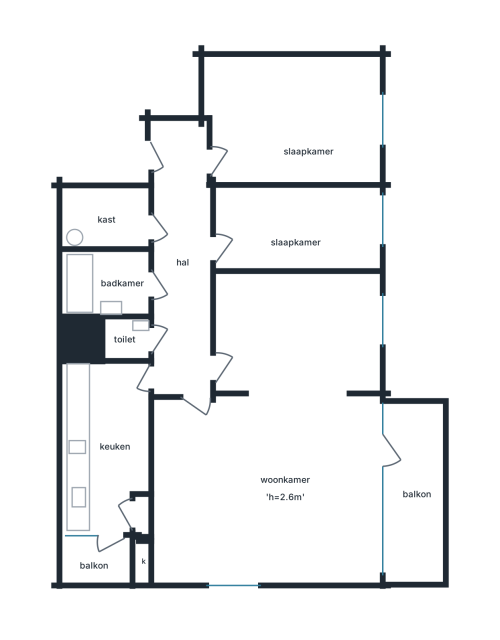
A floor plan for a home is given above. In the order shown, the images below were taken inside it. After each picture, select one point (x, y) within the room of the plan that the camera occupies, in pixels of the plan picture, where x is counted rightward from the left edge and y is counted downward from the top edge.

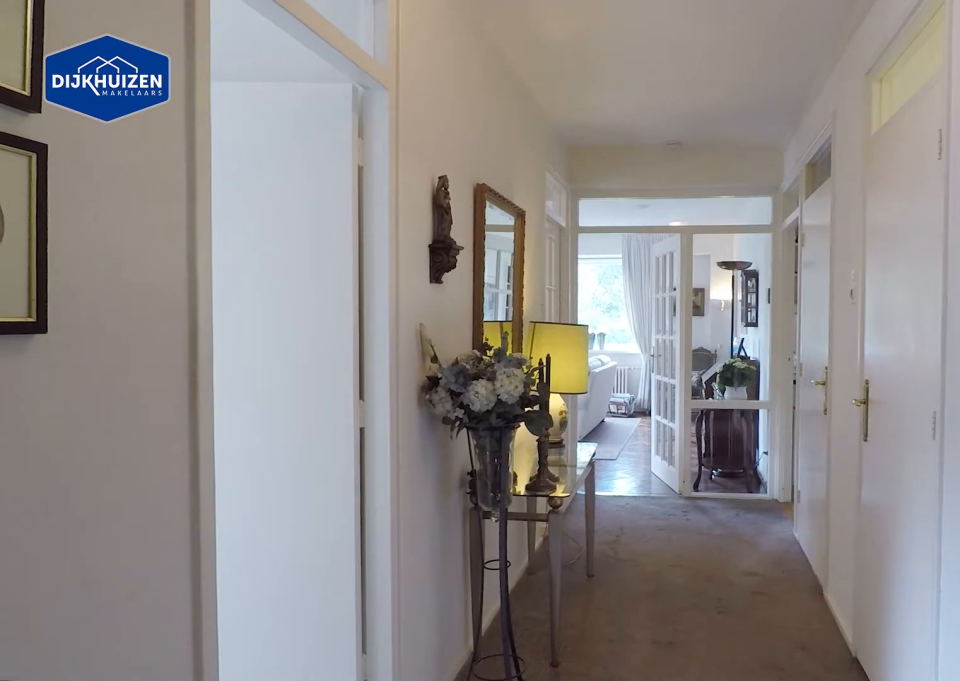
(182, 262)
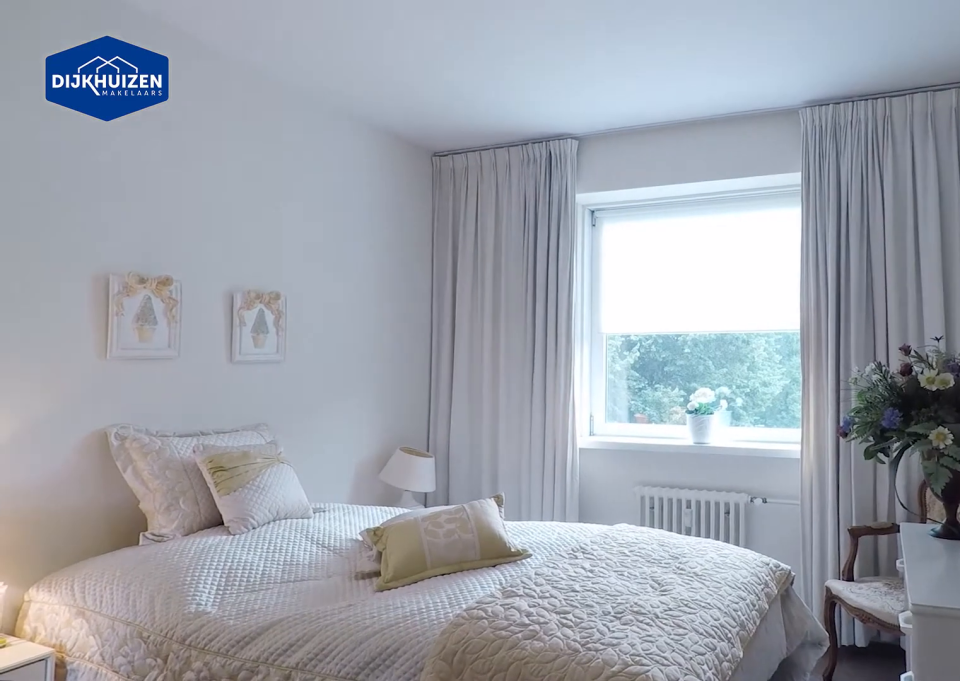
(293, 118)
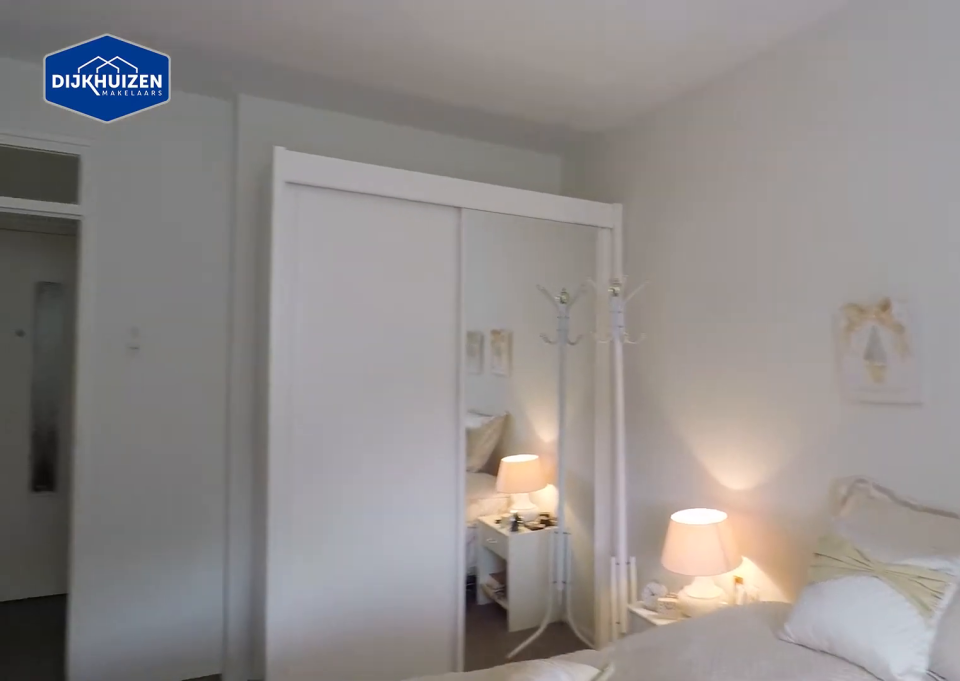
(293, 118)
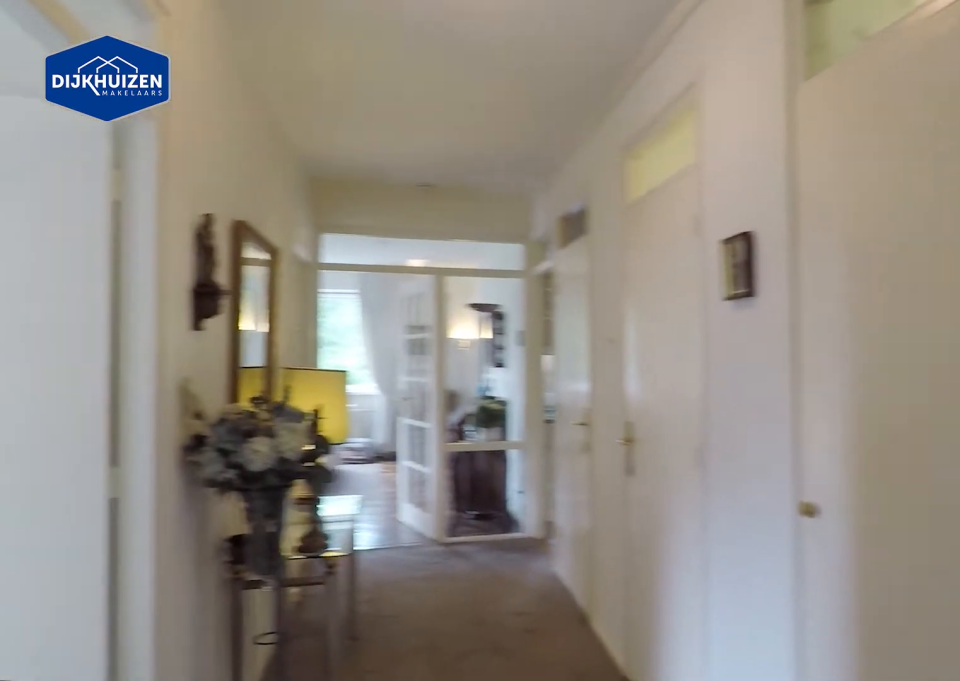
(182, 262)
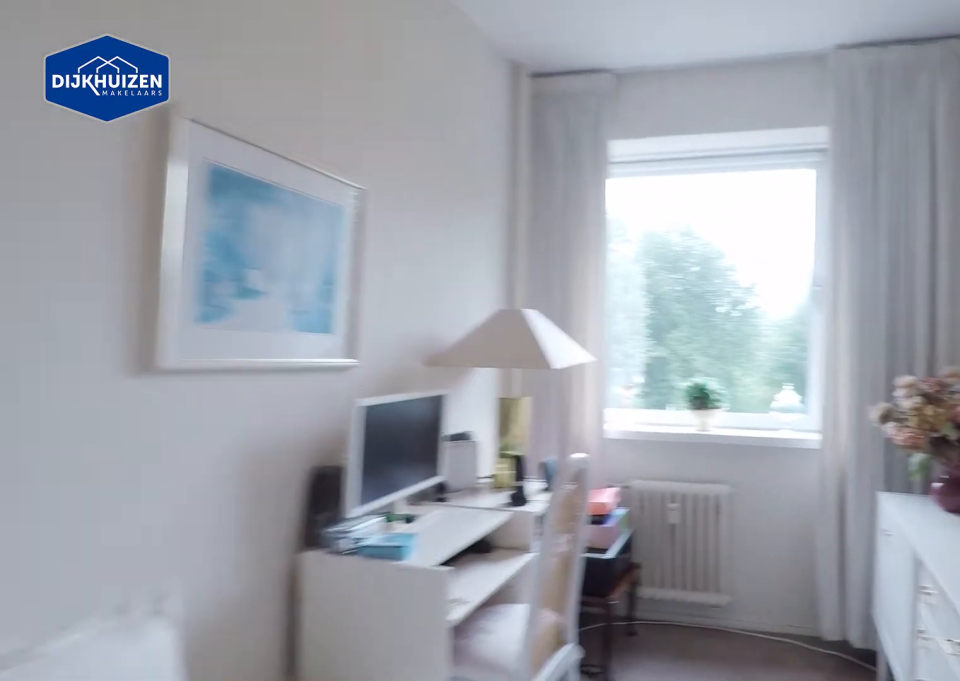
(297, 231)
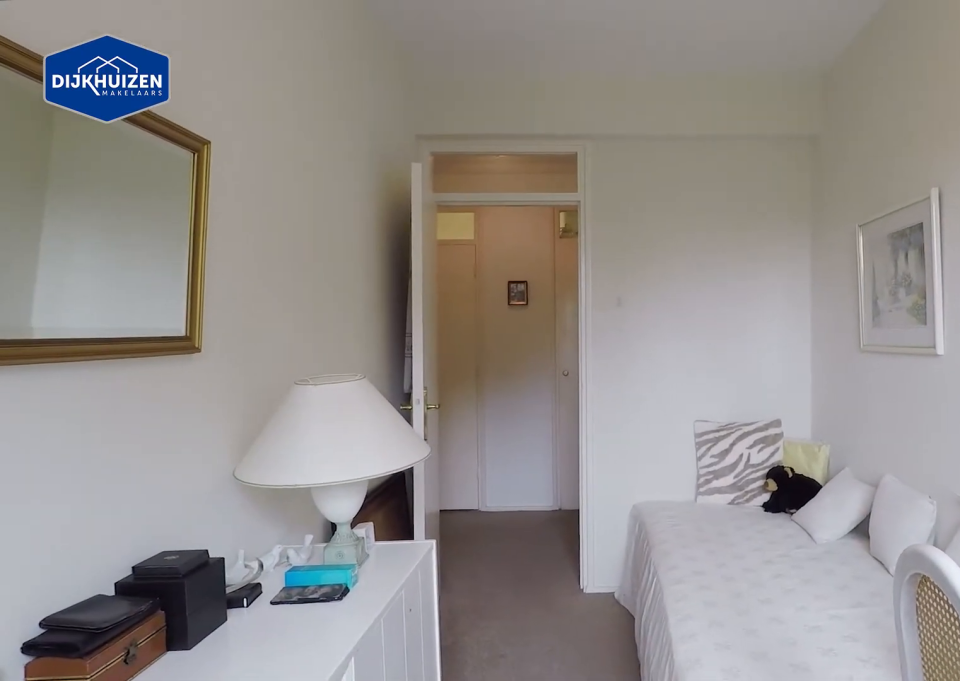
(297, 231)
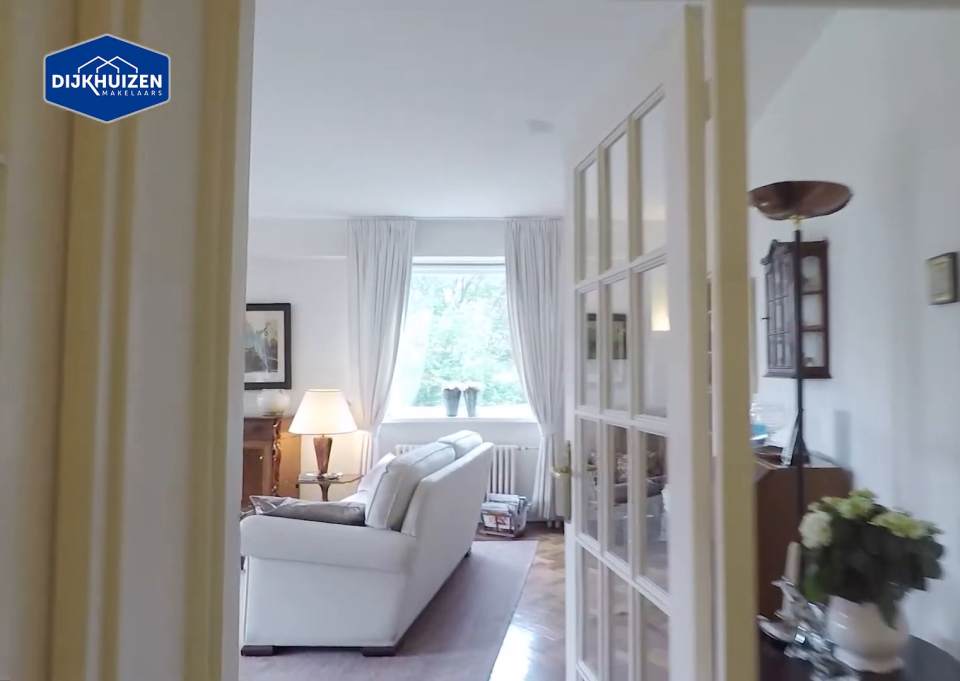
(182, 262)
